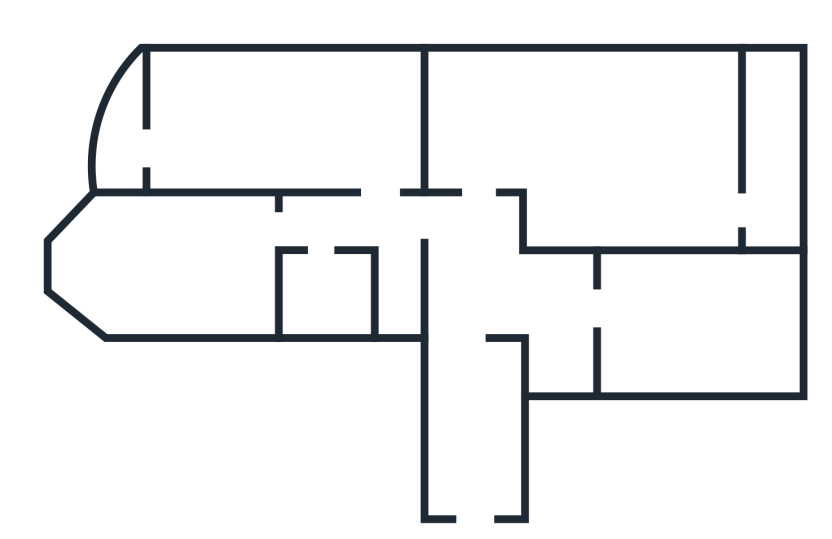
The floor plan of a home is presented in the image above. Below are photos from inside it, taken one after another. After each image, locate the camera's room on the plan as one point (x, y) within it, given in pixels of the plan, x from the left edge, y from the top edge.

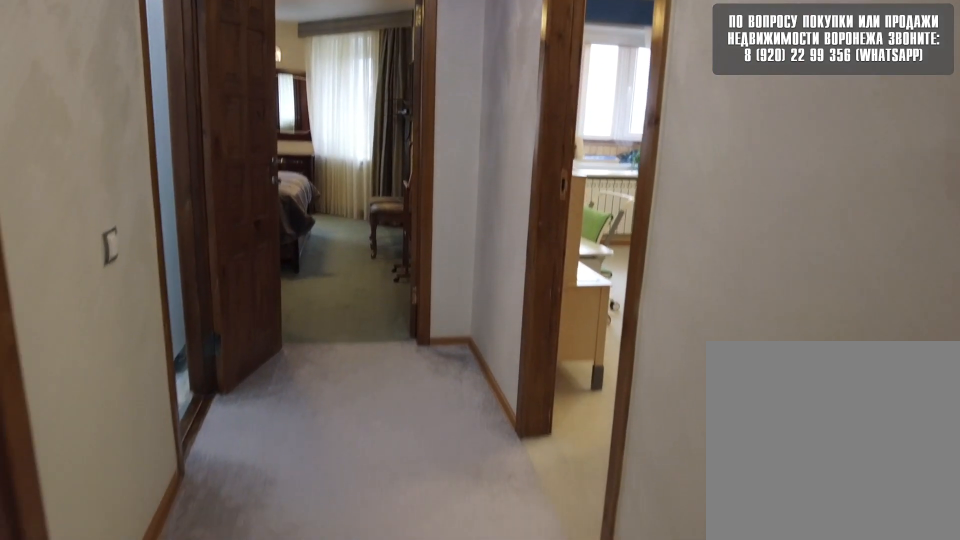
(475, 233)
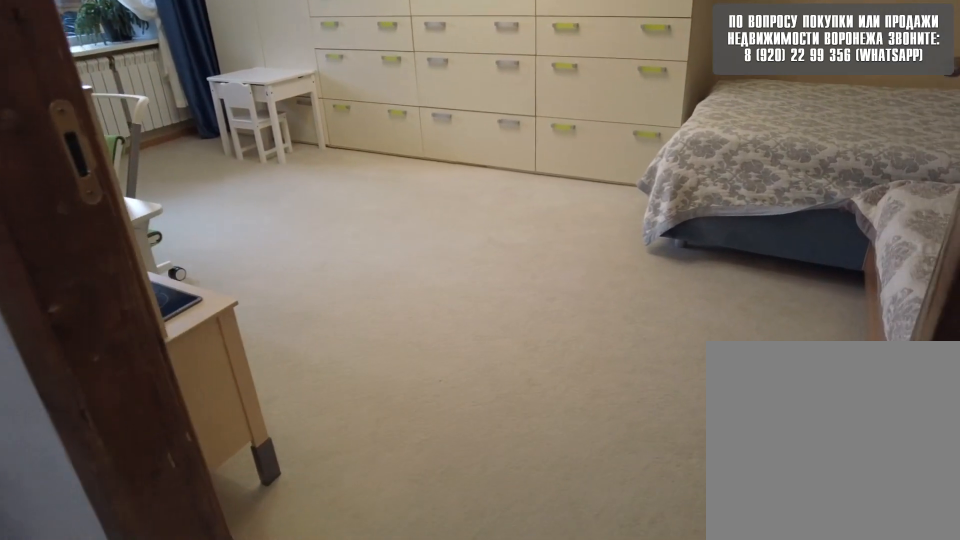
(378, 219)
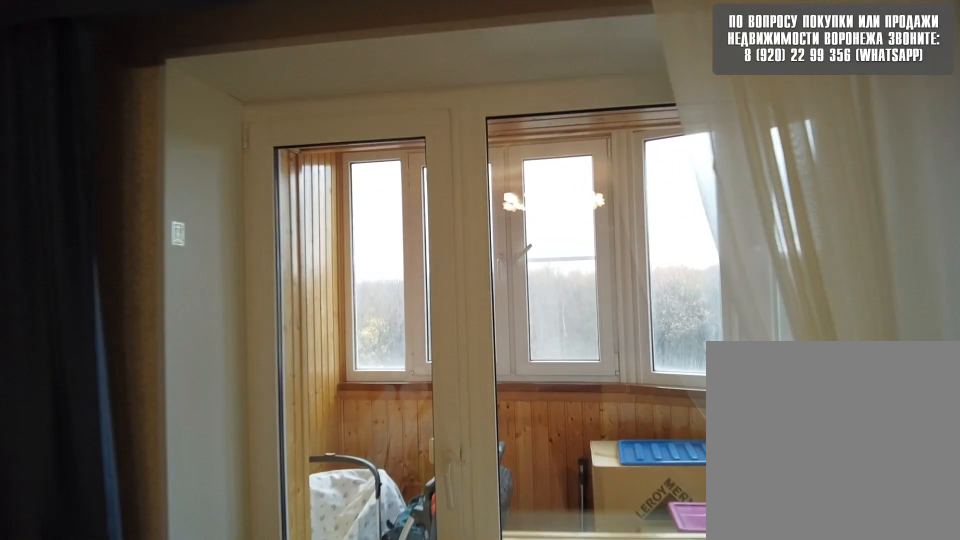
(342, 131)
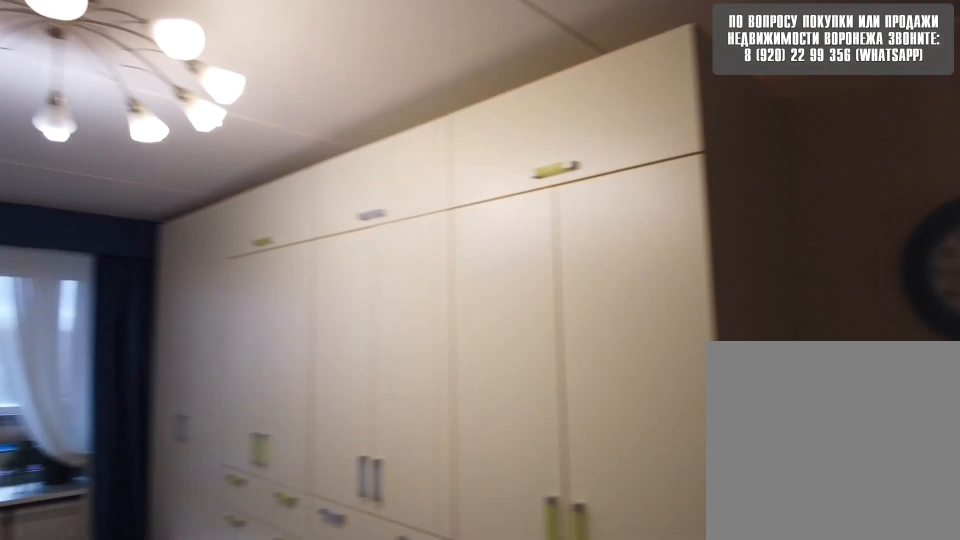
(342, 131)
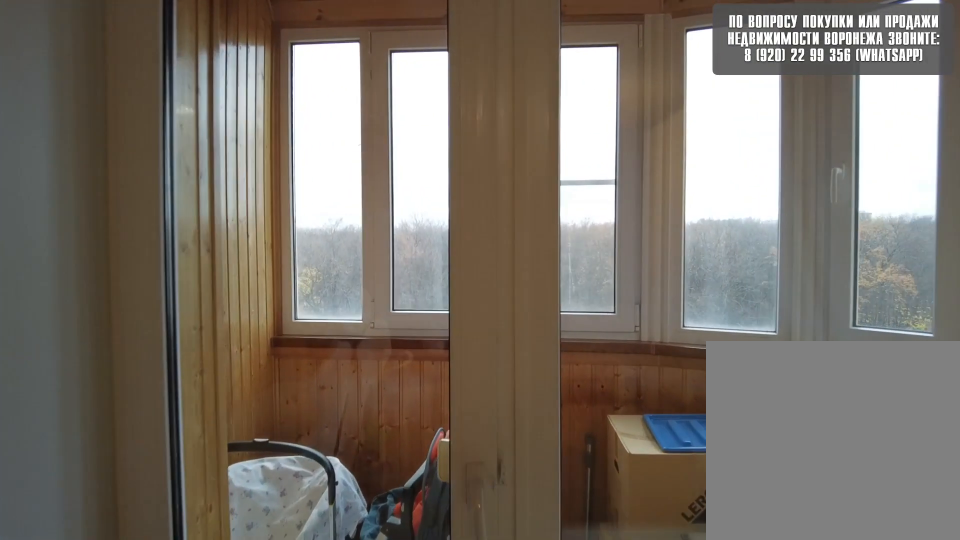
(202, 135)
